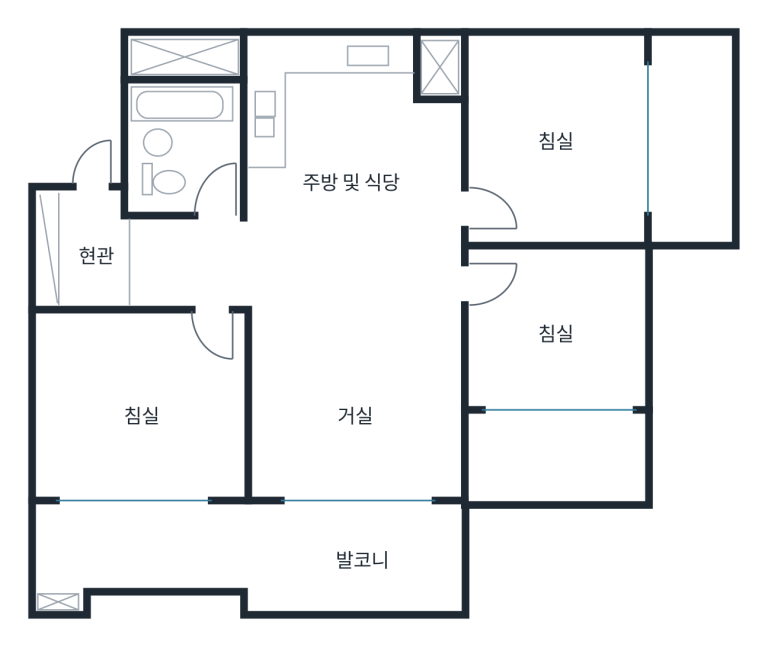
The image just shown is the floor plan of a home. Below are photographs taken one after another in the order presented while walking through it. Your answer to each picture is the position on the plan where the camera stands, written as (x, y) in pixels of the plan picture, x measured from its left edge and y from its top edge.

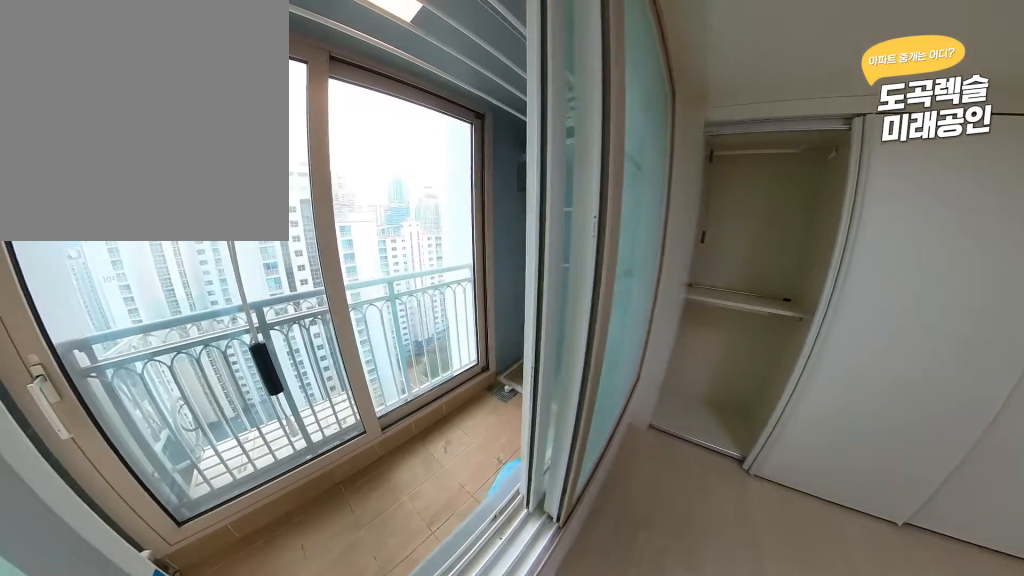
(176, 495)
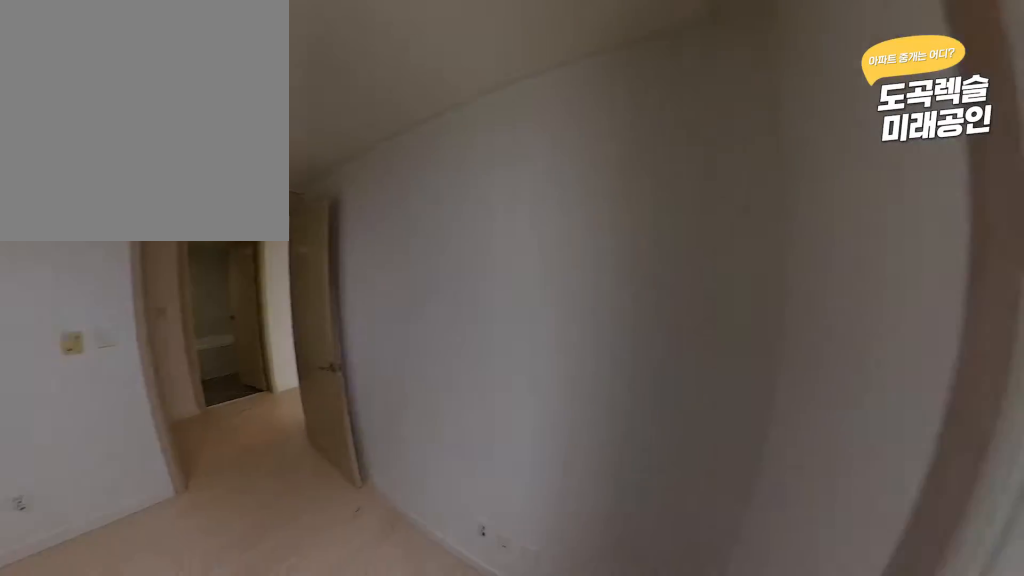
(178, 482)
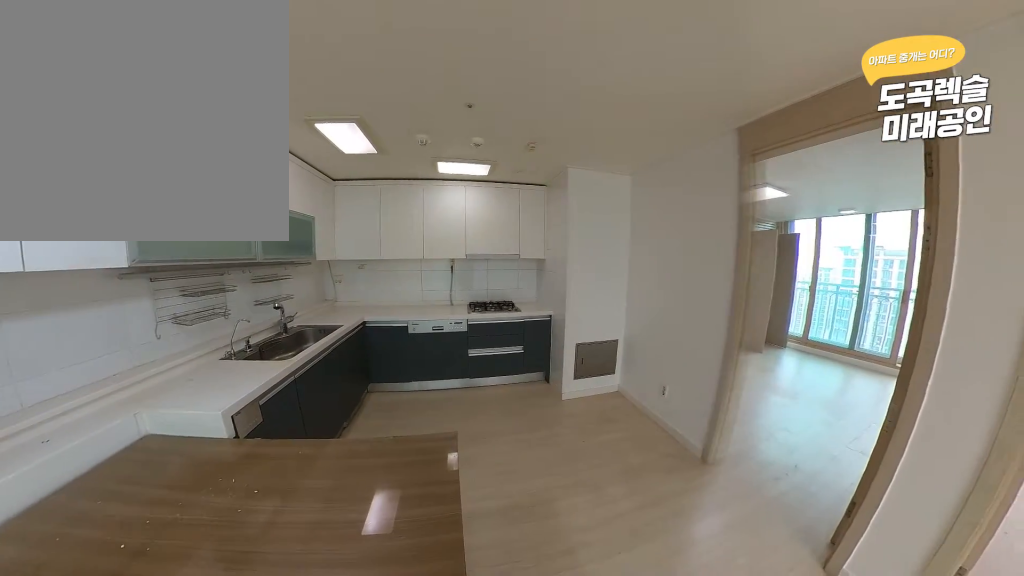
(333, 276)
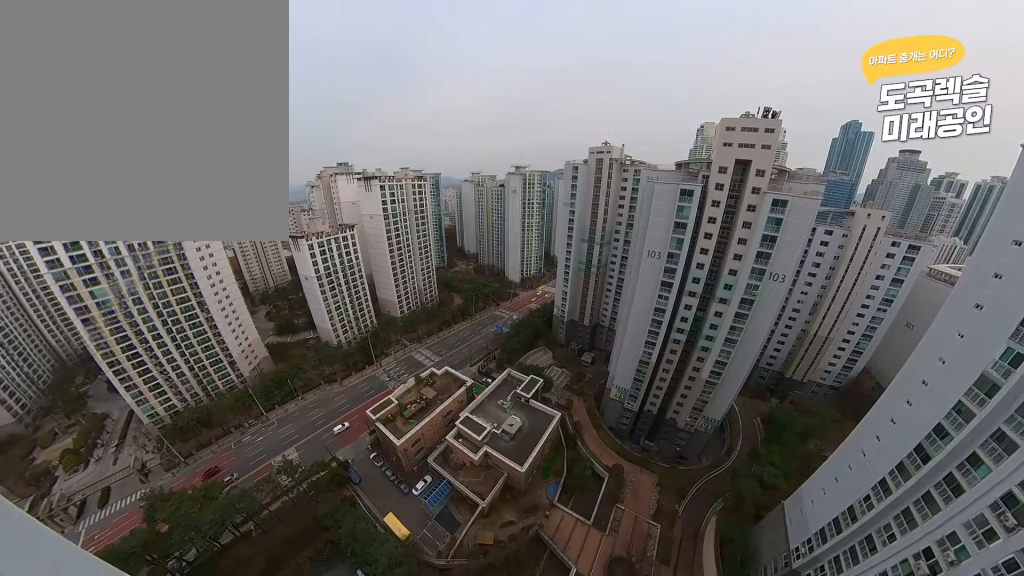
(415, 610)
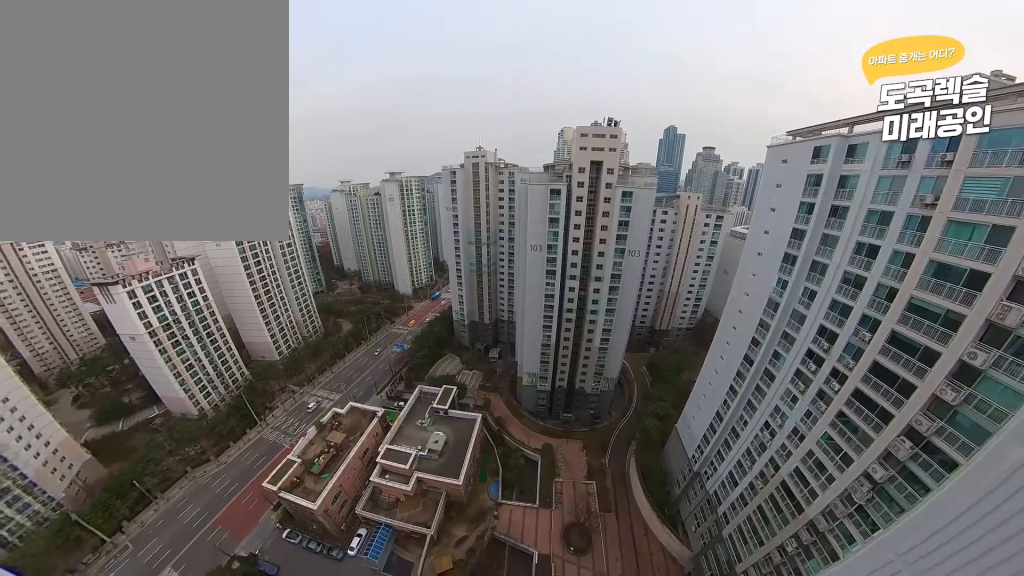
(415, 610)
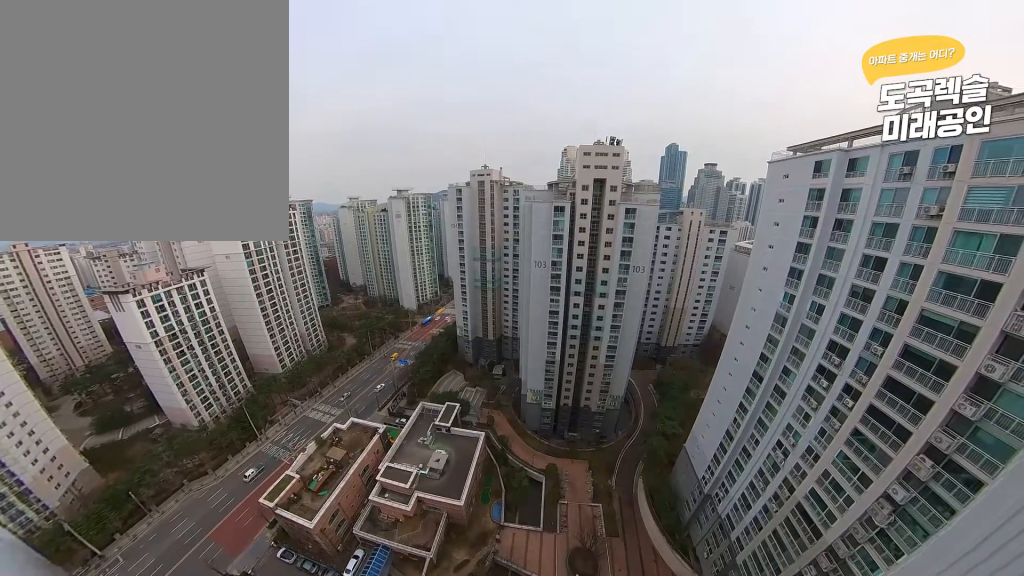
(415, 610)
